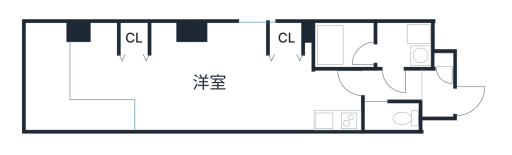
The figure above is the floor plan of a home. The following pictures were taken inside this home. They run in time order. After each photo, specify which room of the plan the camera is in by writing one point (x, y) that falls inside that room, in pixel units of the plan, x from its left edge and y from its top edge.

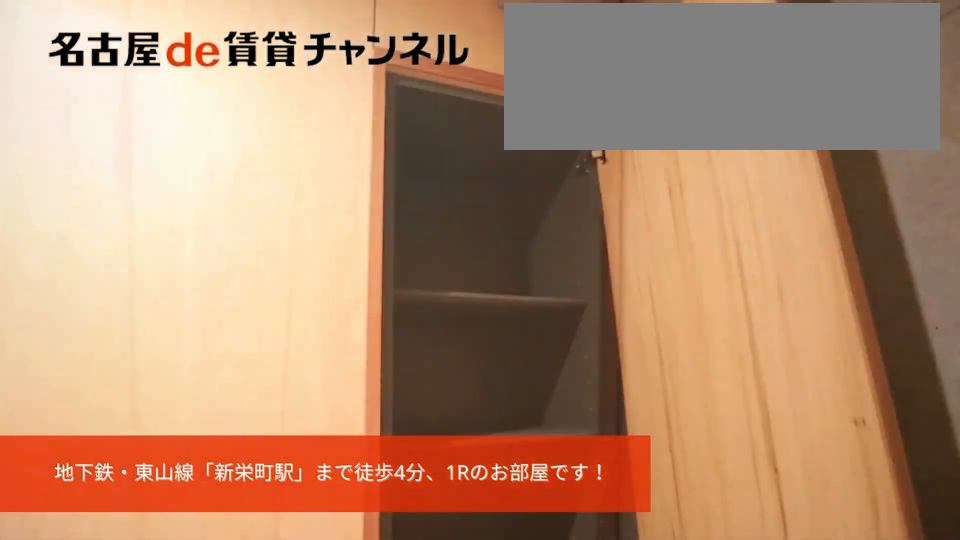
(443, 58)
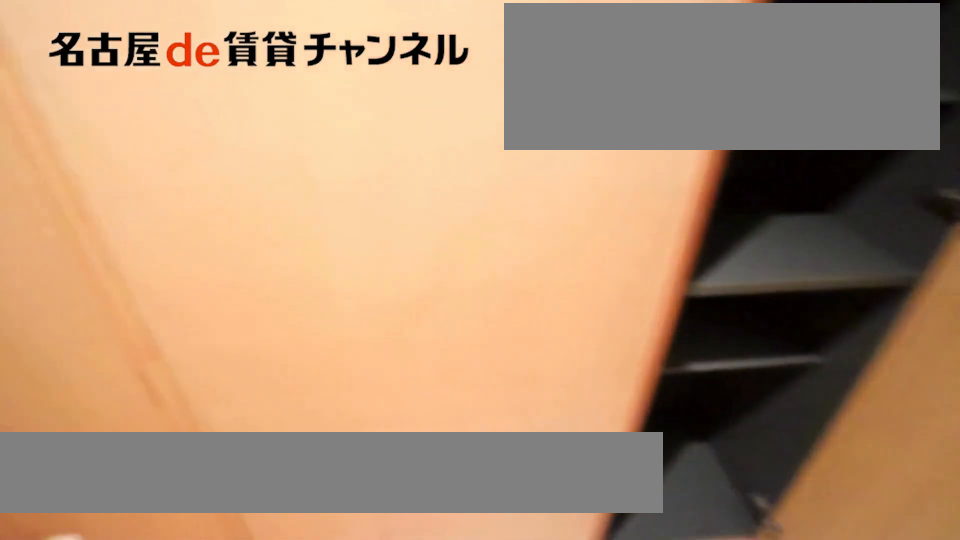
(443, 58)
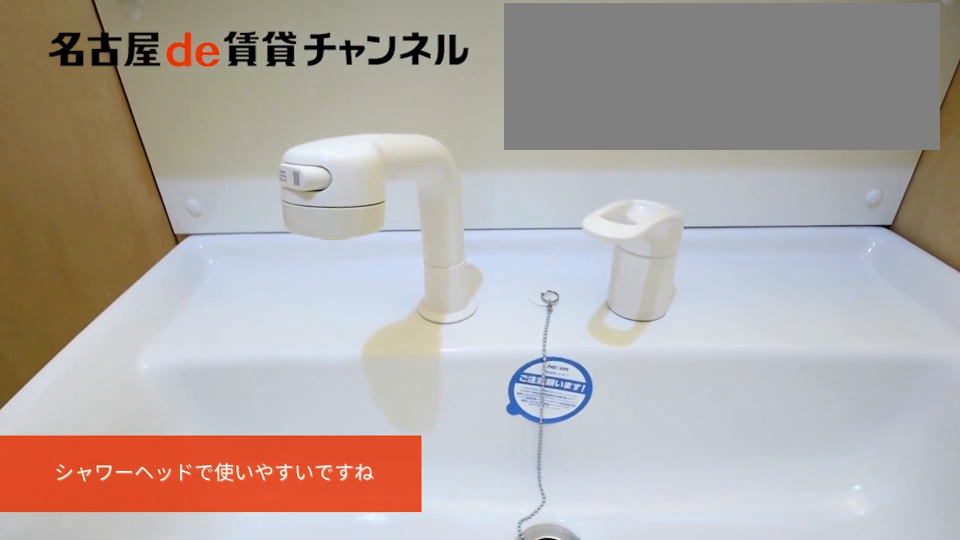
(404, 46)
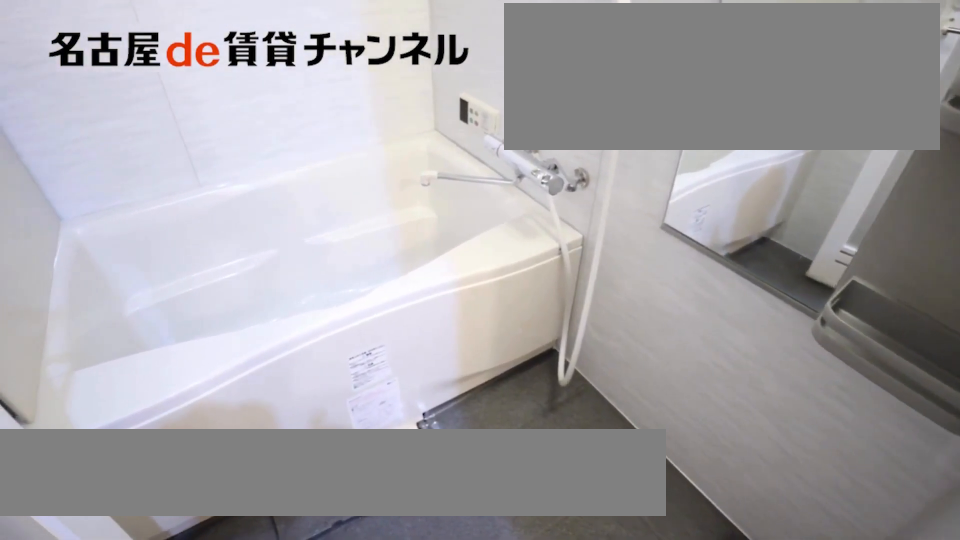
(344, 46)
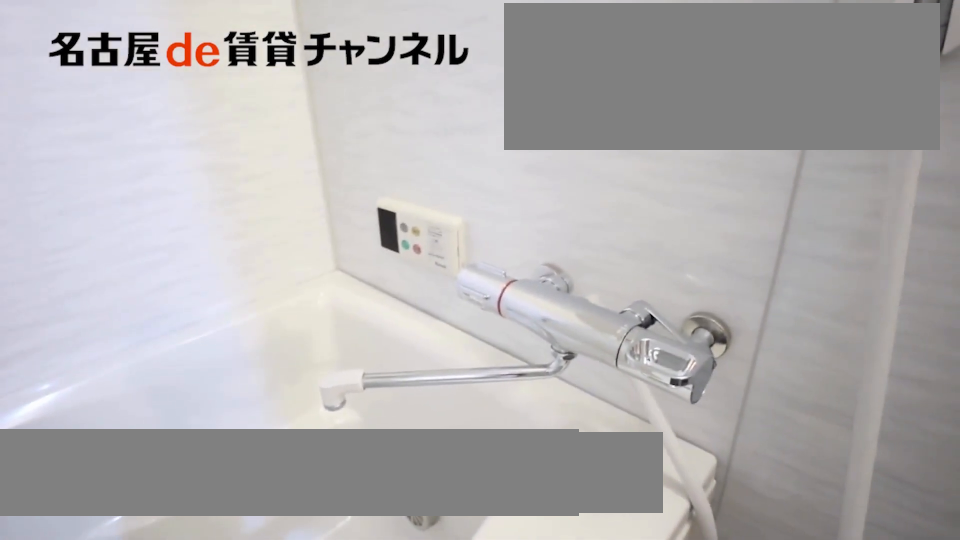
(344, 46)
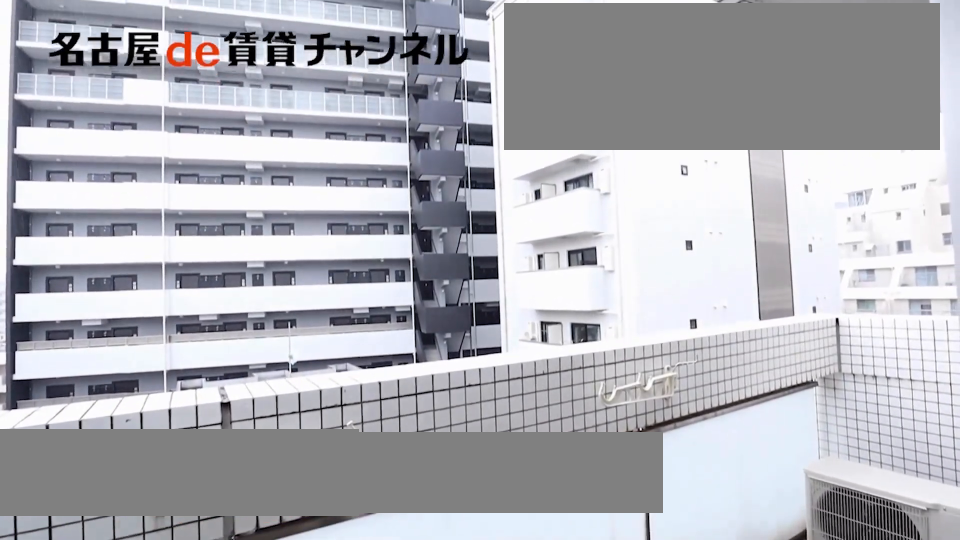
(67, 90)
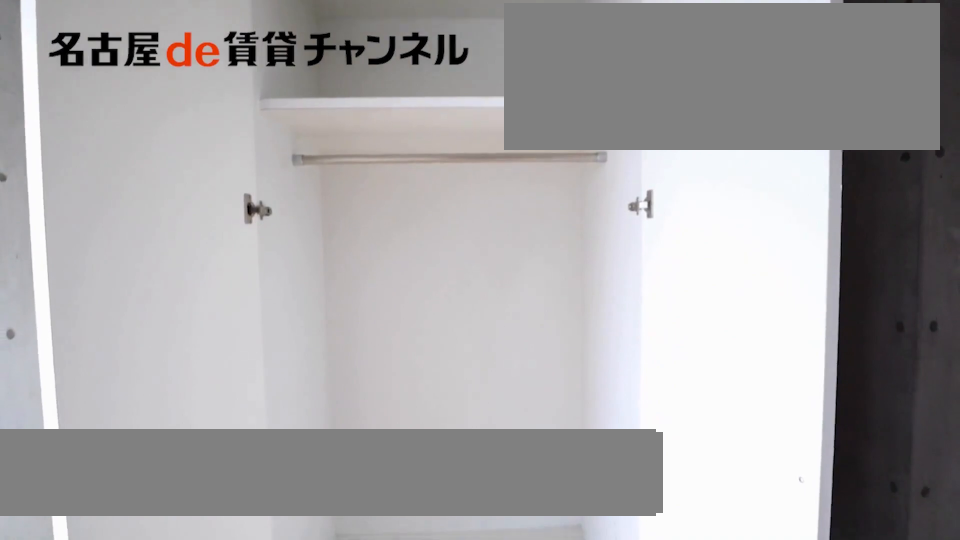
(132, 38)
